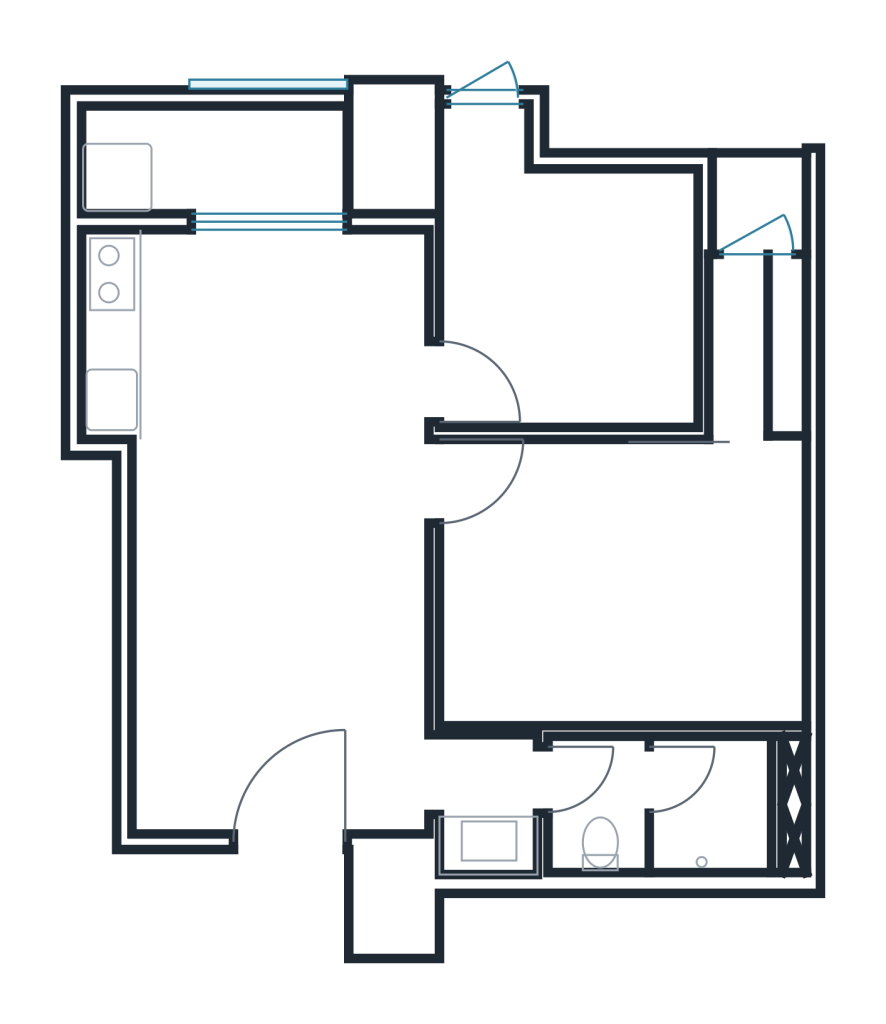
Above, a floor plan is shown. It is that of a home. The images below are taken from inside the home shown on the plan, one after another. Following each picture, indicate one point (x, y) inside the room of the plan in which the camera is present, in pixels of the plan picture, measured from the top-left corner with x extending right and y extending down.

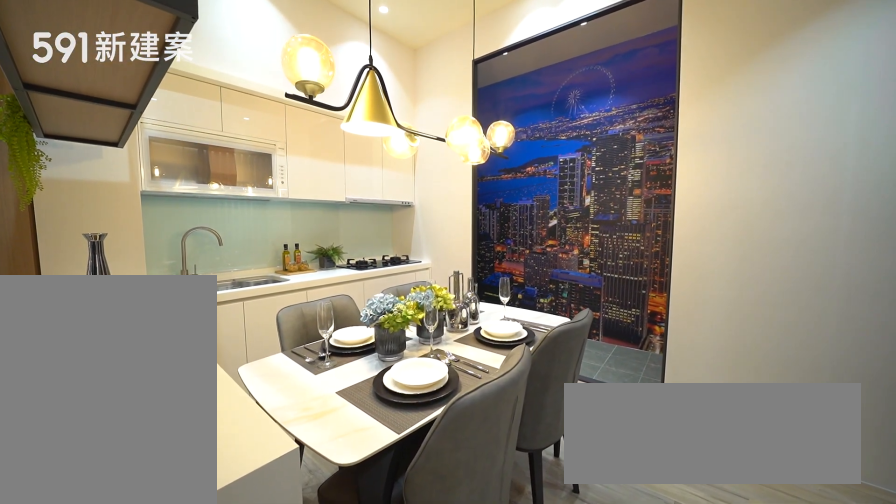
(286, 329)
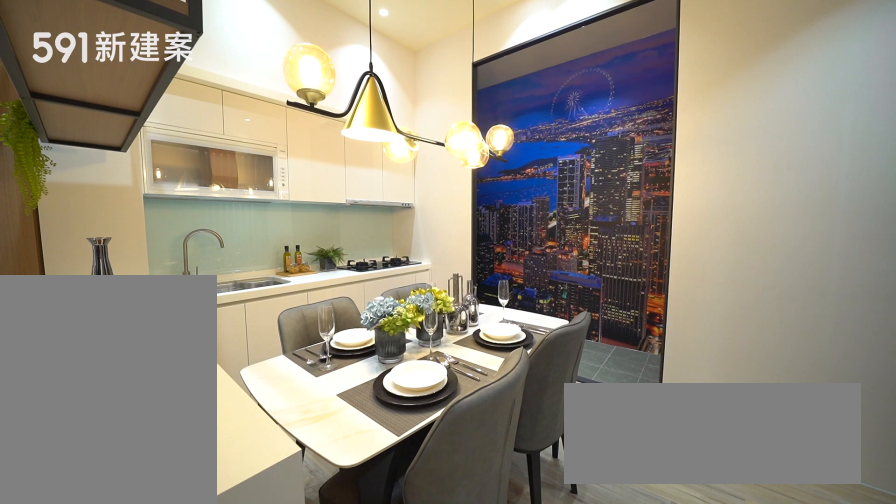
(286, 329)
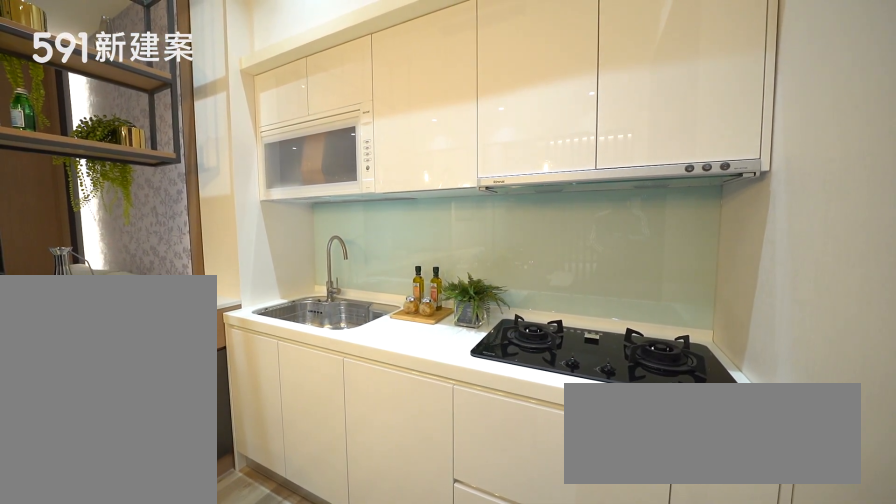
(141, 339)
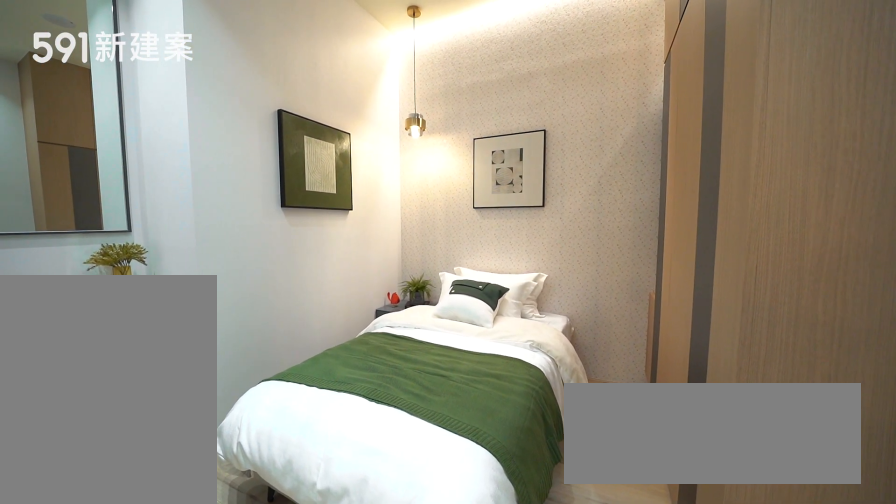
(574, 294)
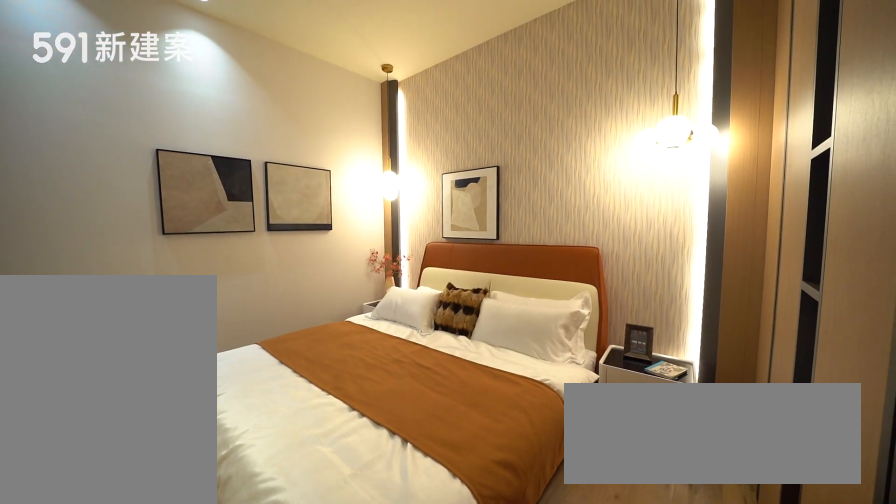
(623, 577)
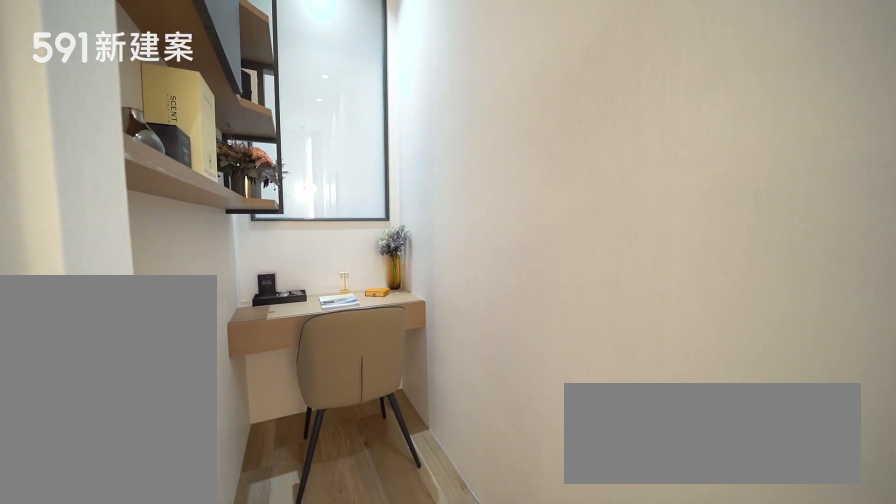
(753, 335)
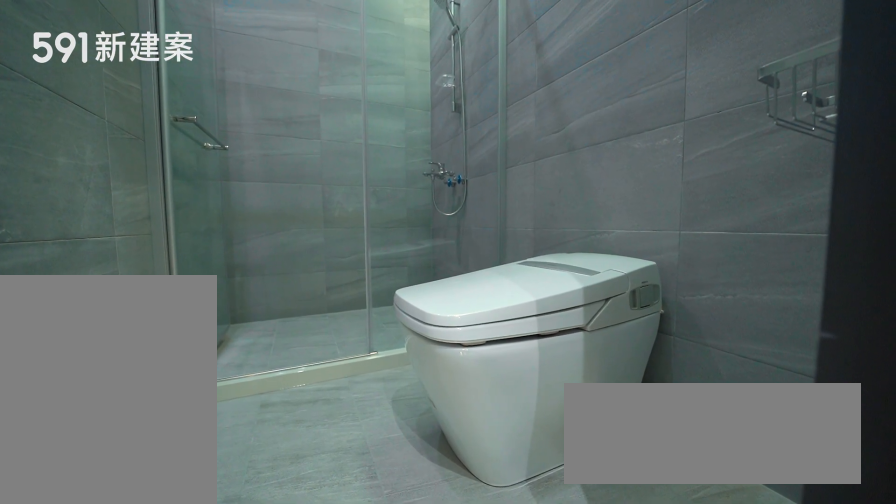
(632, 809)
